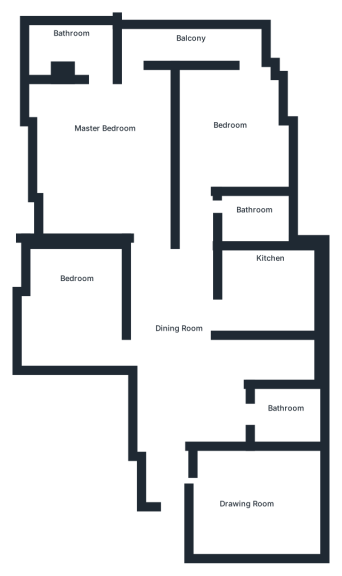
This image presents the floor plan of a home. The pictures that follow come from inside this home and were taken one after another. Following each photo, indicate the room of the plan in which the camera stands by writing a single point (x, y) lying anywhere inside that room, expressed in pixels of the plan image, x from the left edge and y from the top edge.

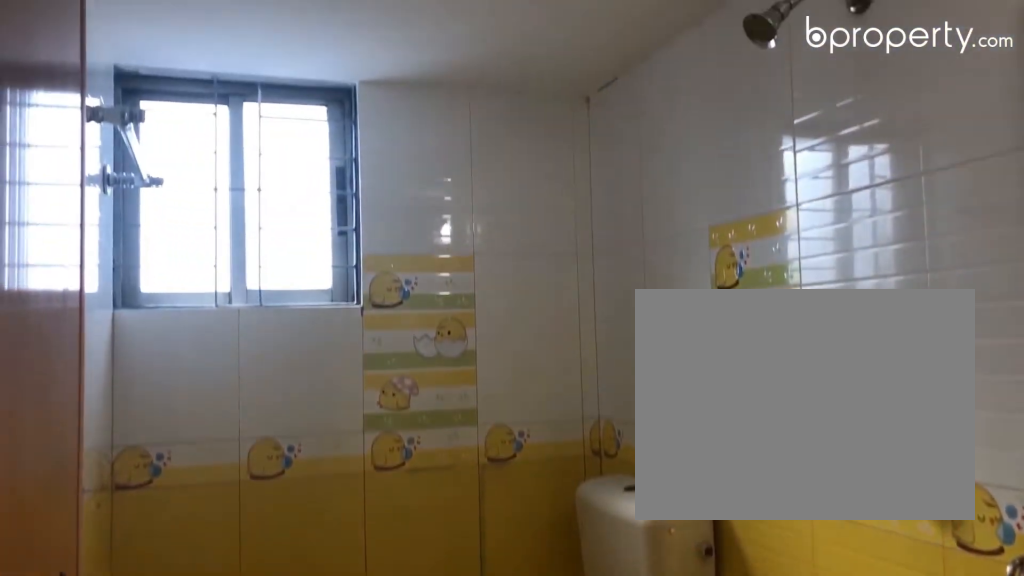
(269, 210)
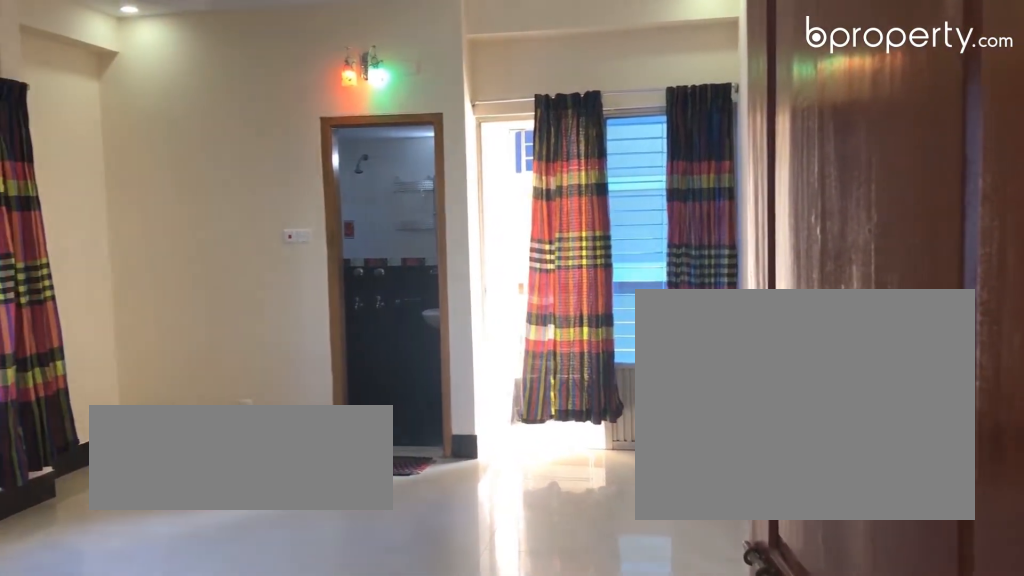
(115, 140)
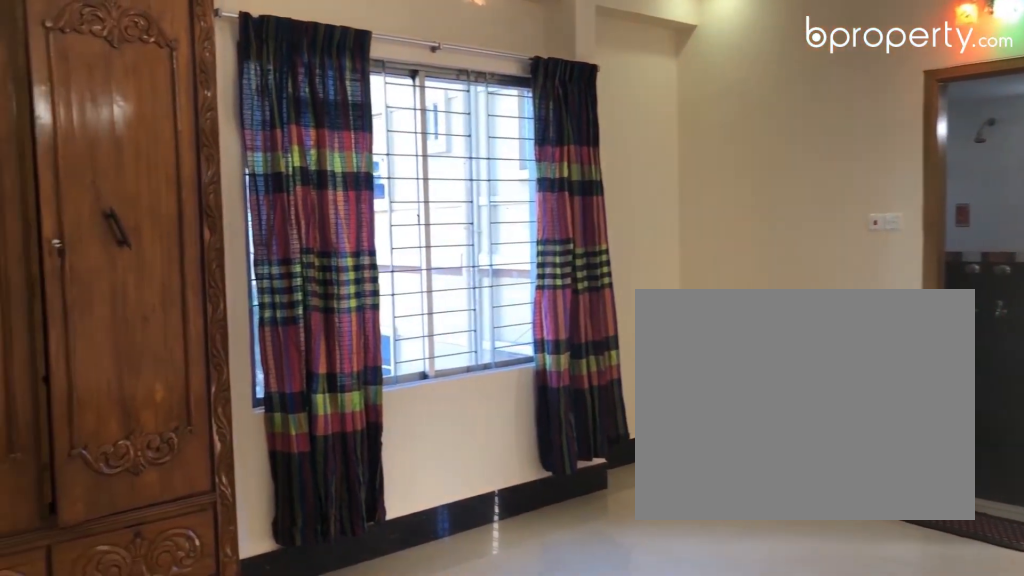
(115, 140)
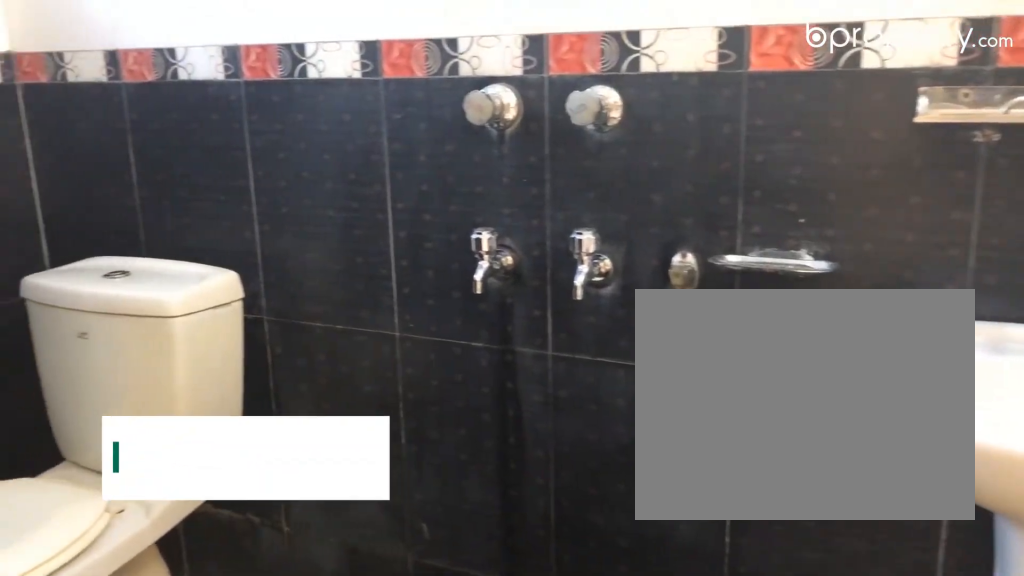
(73, 42)
